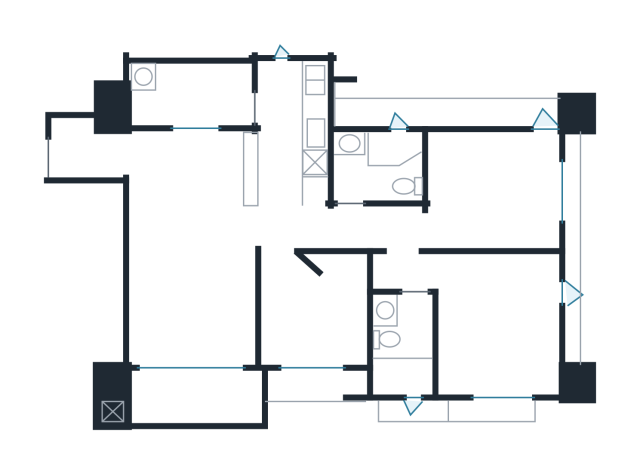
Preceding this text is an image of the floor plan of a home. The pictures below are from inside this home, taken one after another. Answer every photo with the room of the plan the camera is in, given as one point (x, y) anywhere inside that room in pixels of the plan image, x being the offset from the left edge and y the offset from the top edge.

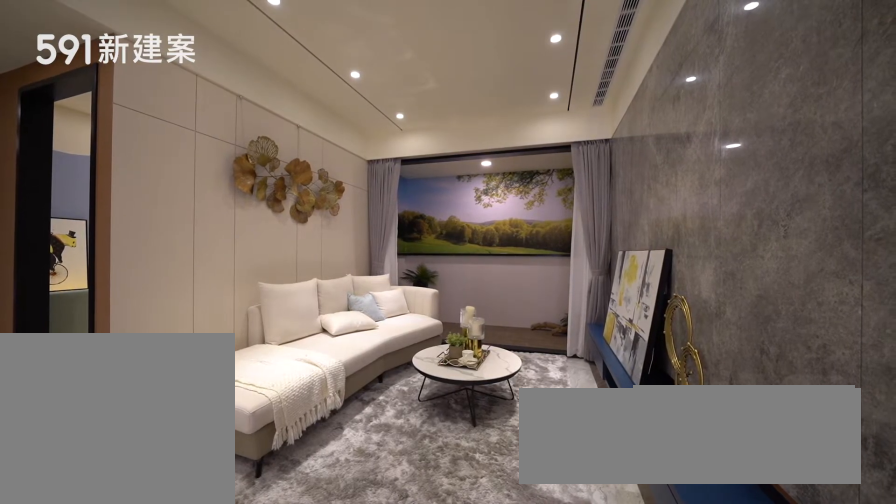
(194, 296)
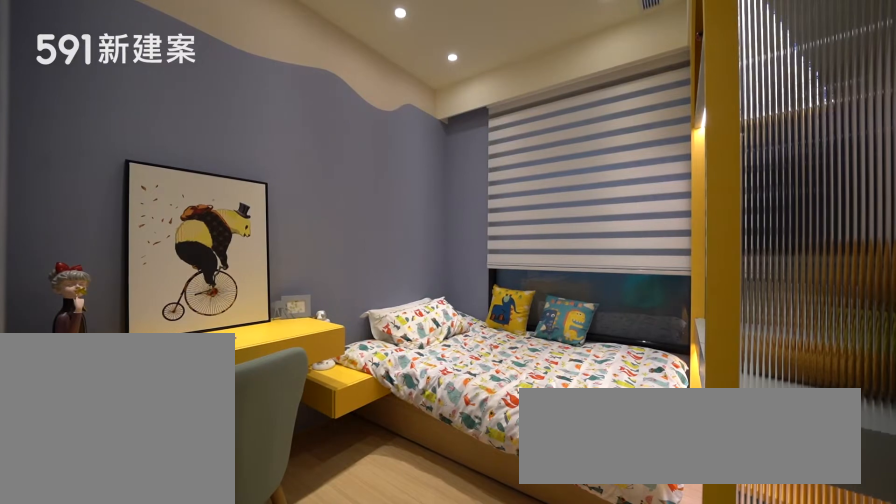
(318, 310)
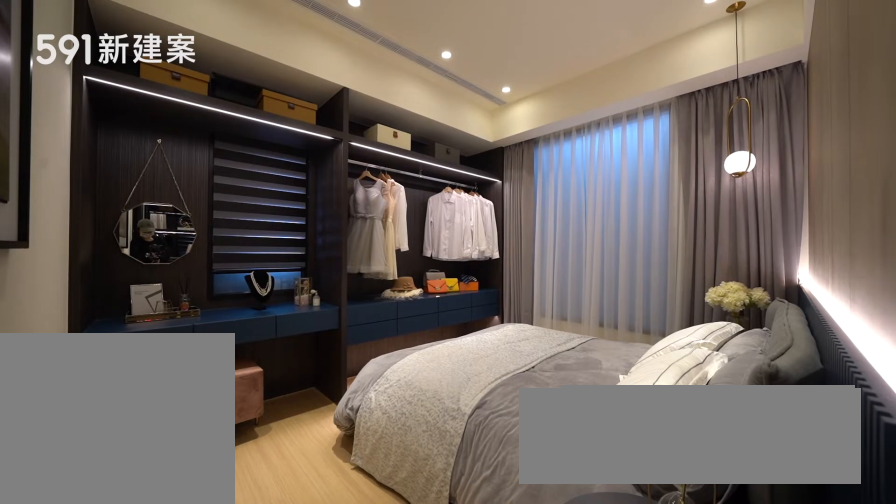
(486, 319)
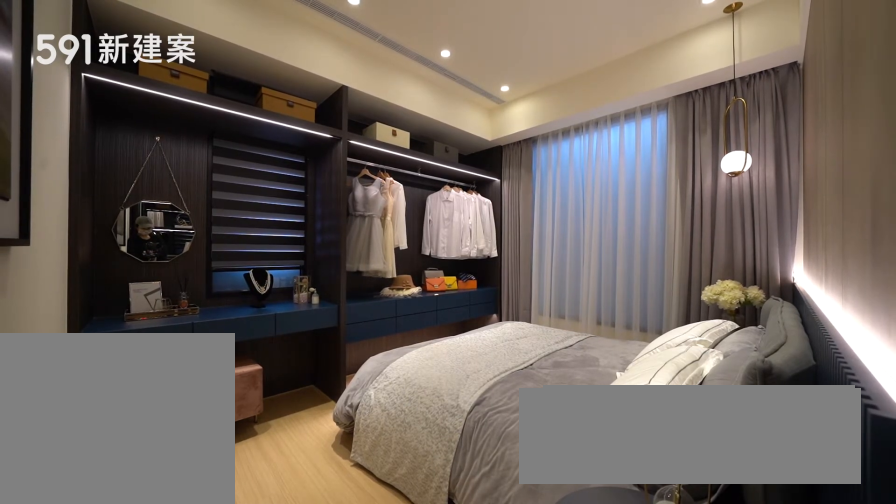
(486, 319)
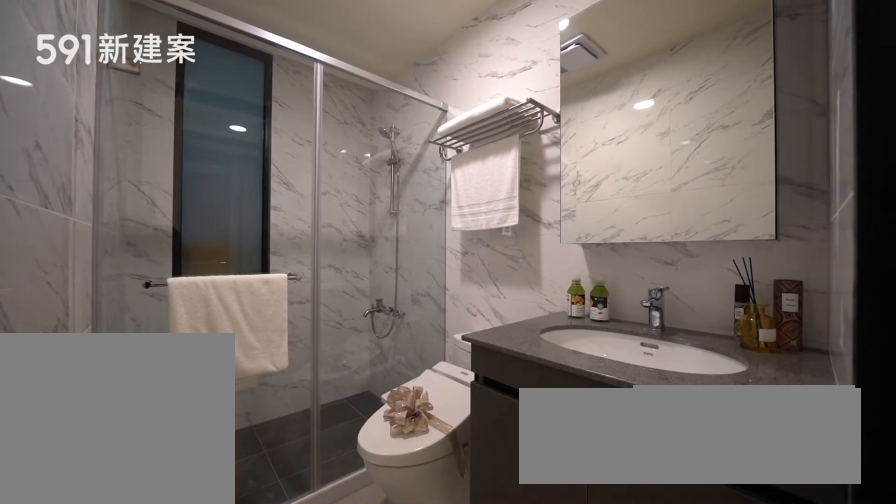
(400, 348)
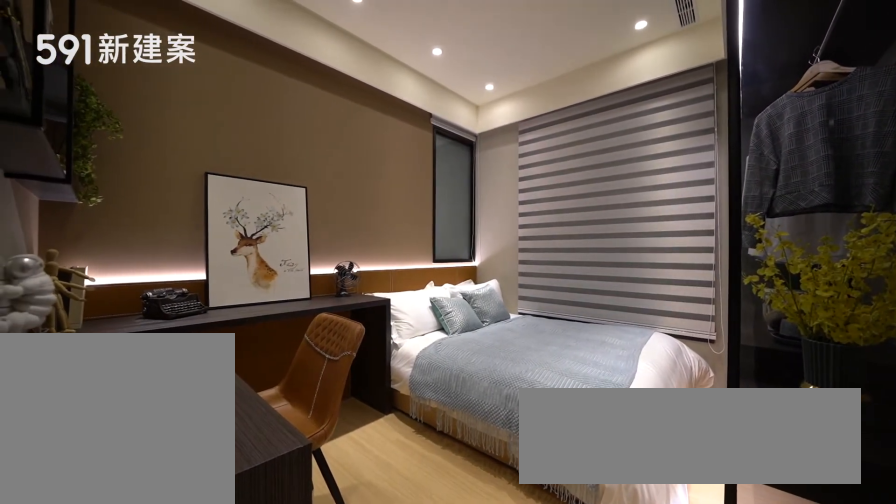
(497, 187)
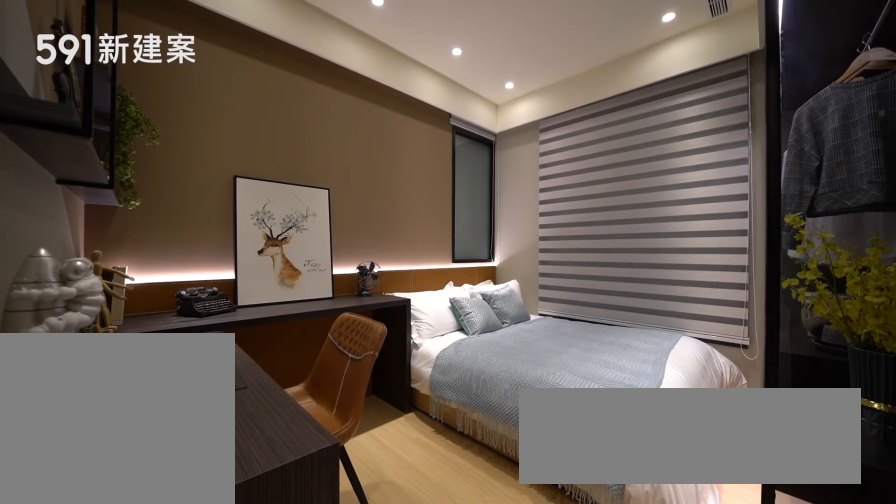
(497, 187)
